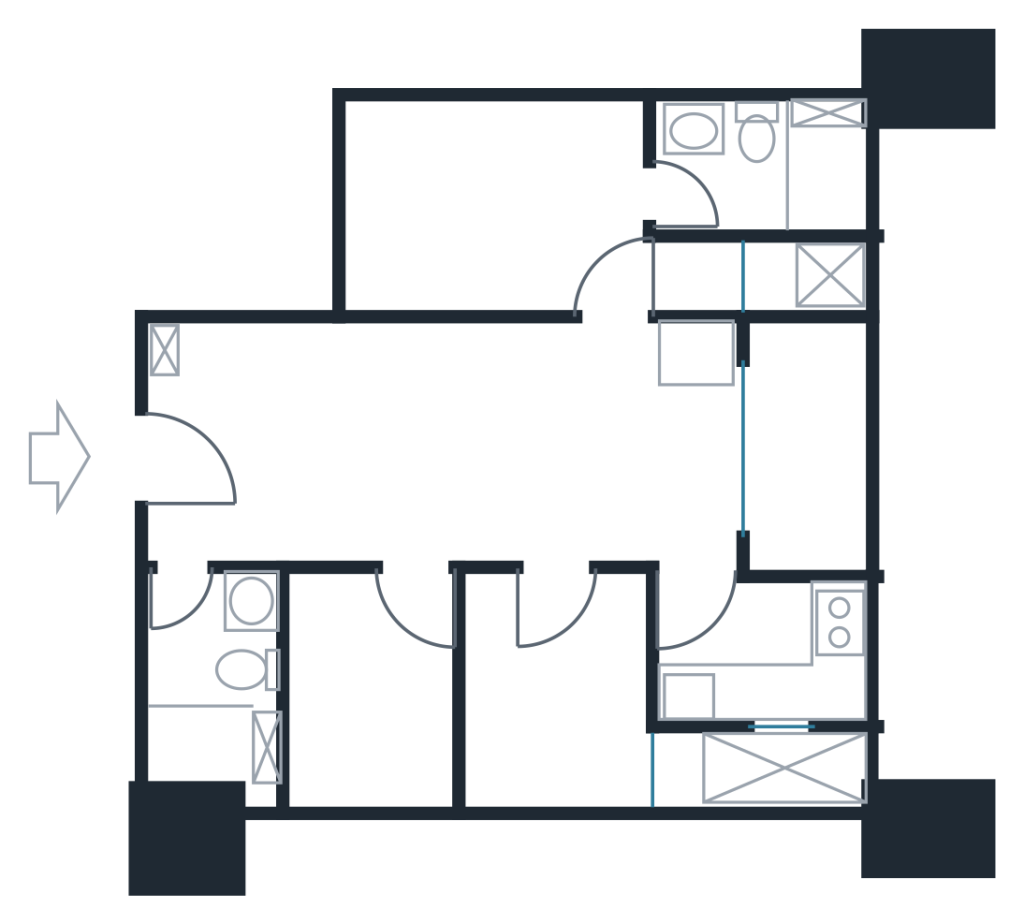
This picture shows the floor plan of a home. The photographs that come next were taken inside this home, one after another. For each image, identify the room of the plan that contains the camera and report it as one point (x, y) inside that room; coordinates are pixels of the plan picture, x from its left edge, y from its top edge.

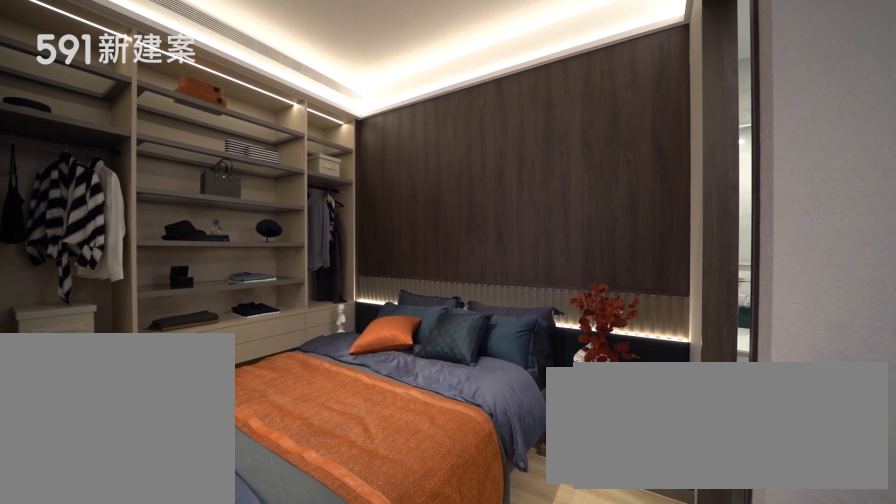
(512, 210)
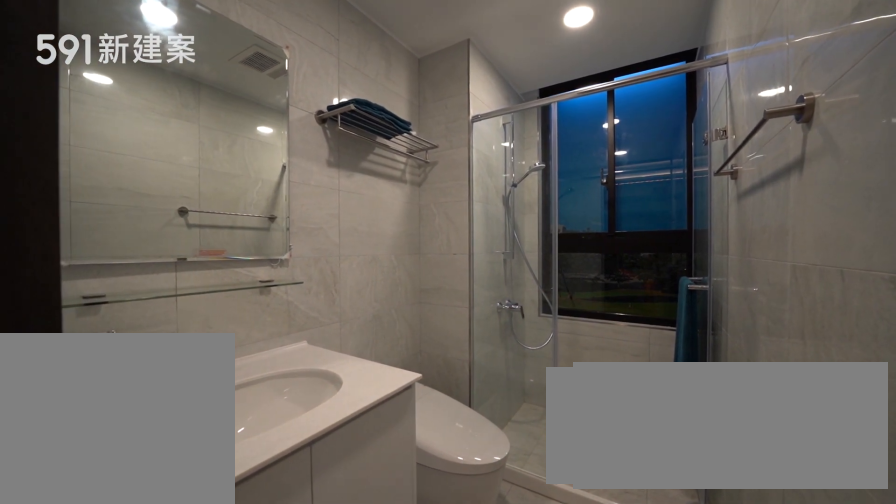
(762, 165)
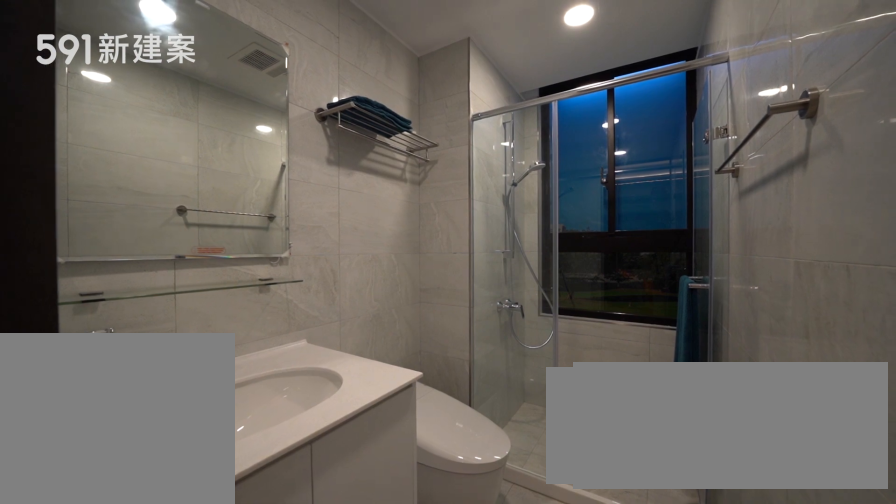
(762, 165)
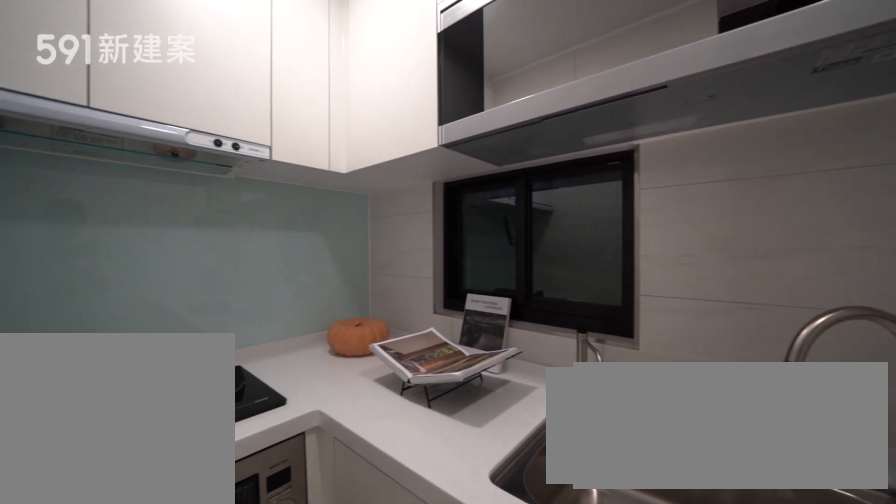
(764, 654)
